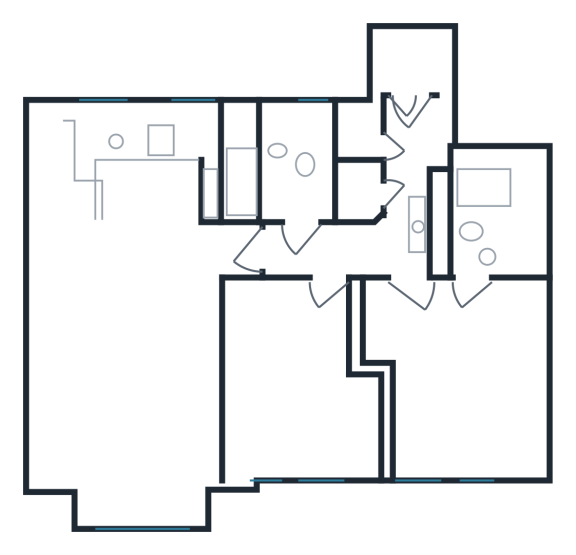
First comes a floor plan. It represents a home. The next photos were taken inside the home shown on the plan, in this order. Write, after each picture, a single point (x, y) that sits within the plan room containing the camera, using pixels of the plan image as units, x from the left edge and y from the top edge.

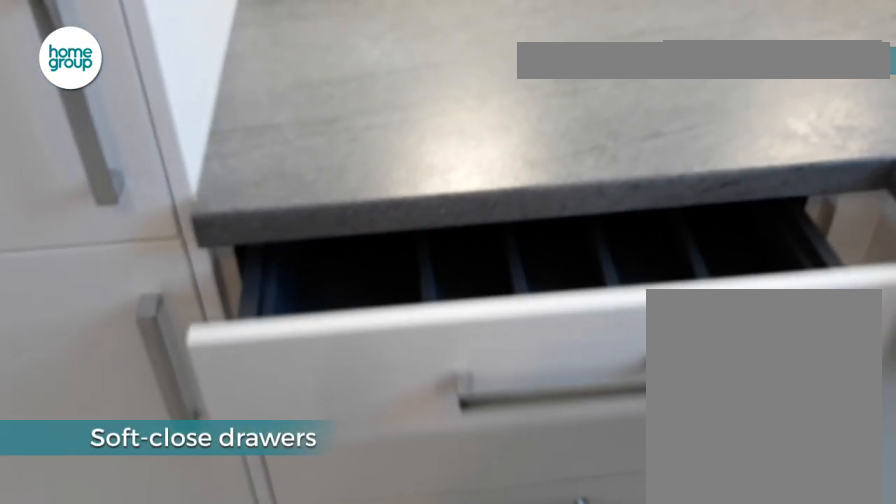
(158, 325)
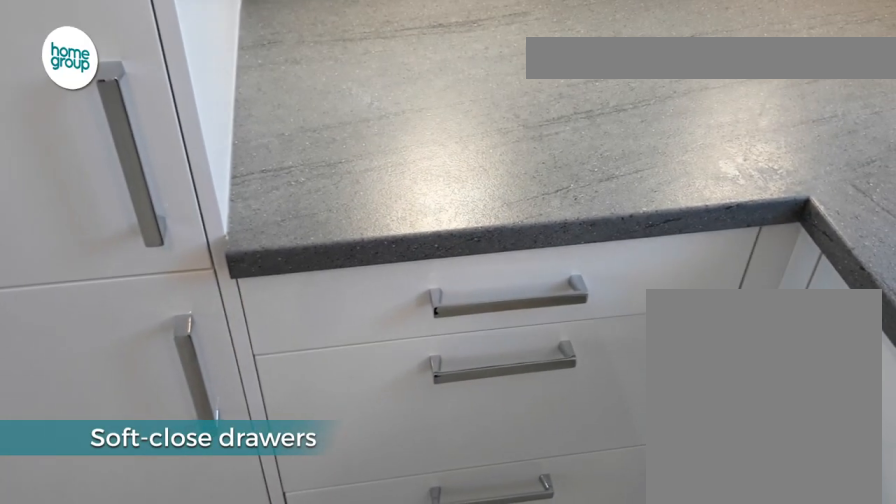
(158, 325)
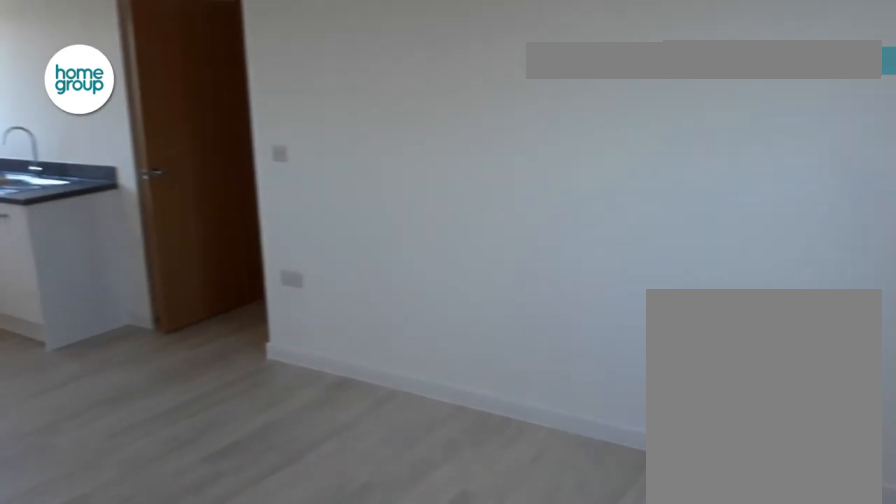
(60, 176)
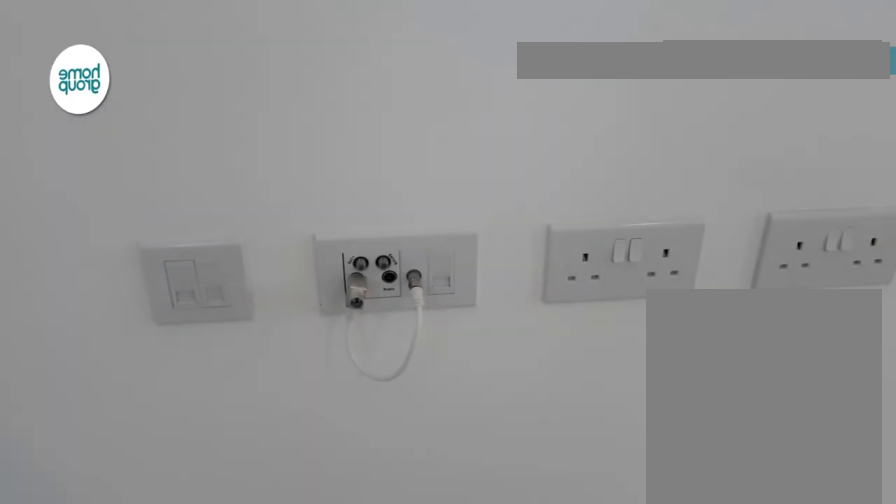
(169, 314)
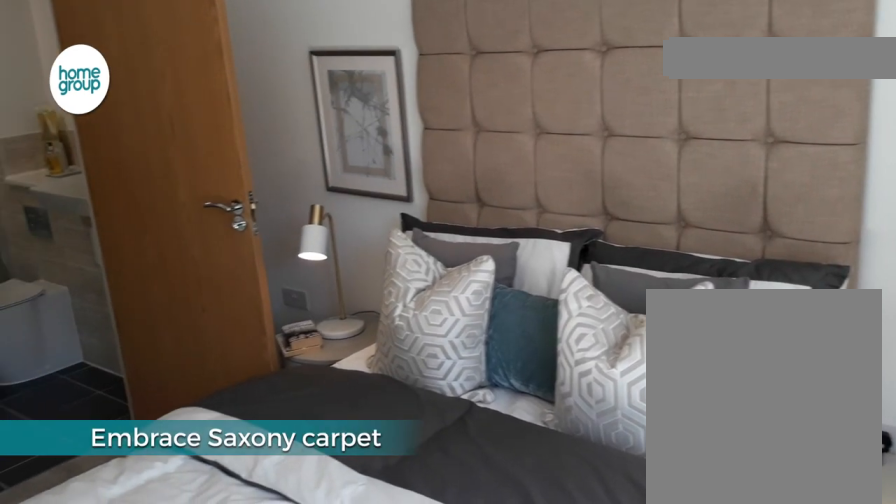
(453, 368)
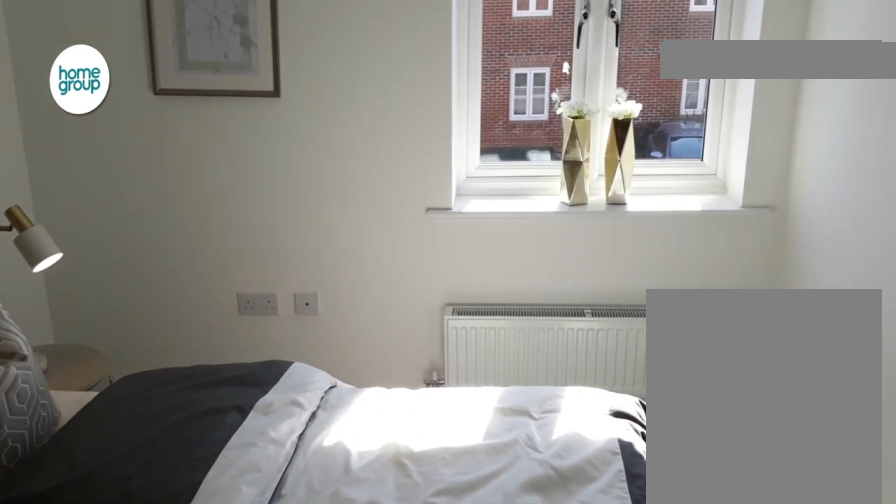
(453, 368)
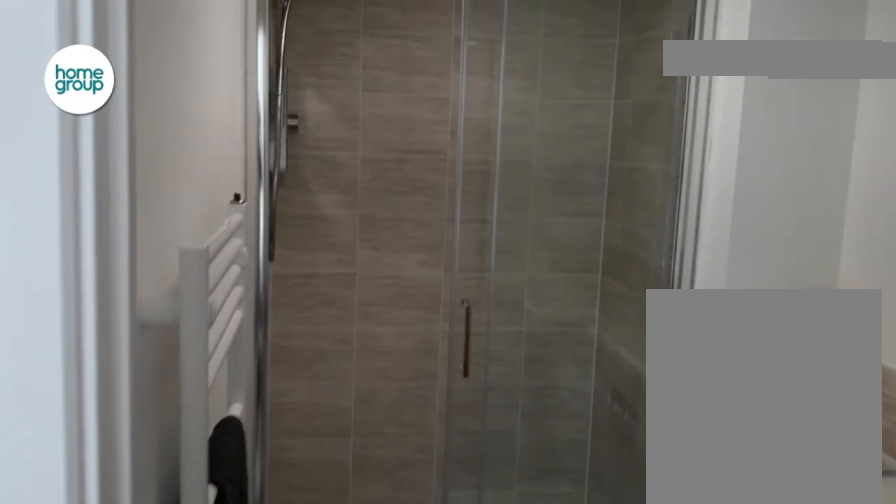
(491, 227)
